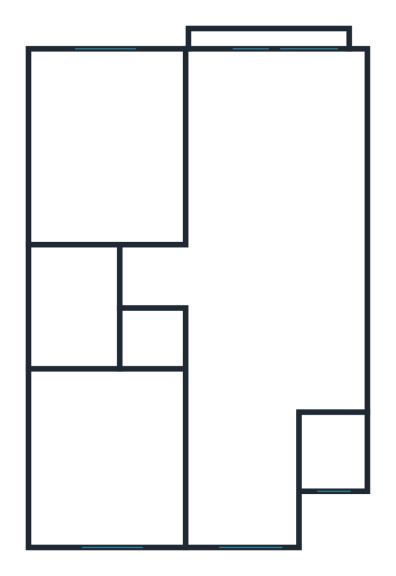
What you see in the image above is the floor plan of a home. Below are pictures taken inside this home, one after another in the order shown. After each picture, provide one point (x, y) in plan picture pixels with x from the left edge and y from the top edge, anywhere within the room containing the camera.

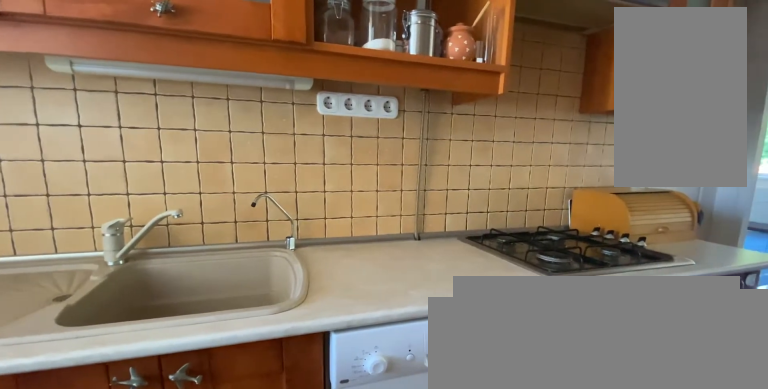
(238, 461)
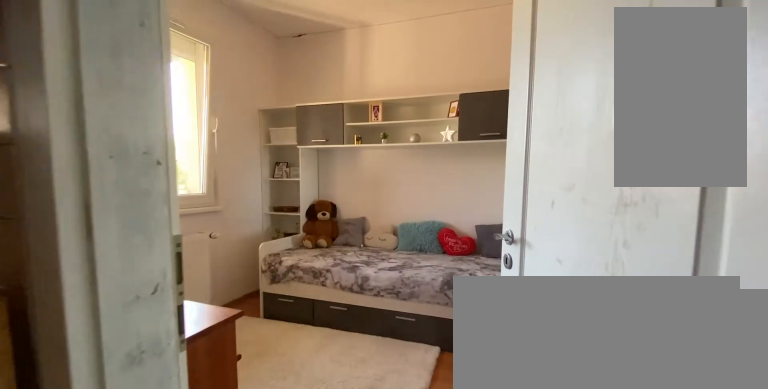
(120, 461)
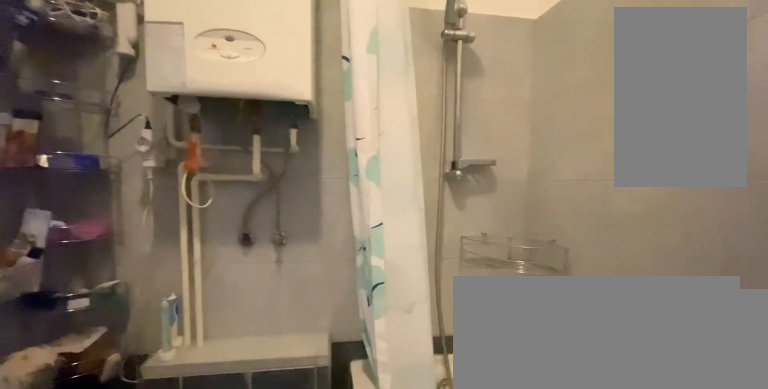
(79, 305)
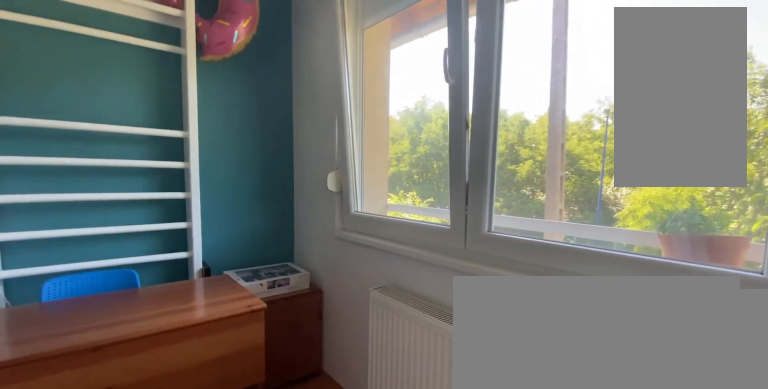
(119, 161)
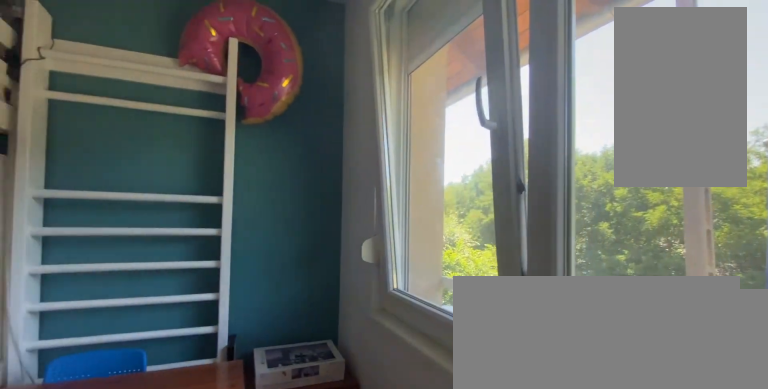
(119, 160)
